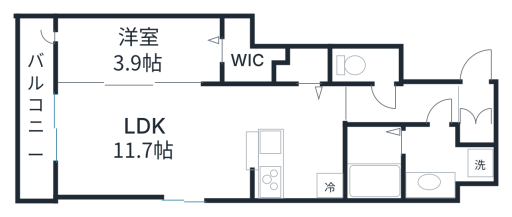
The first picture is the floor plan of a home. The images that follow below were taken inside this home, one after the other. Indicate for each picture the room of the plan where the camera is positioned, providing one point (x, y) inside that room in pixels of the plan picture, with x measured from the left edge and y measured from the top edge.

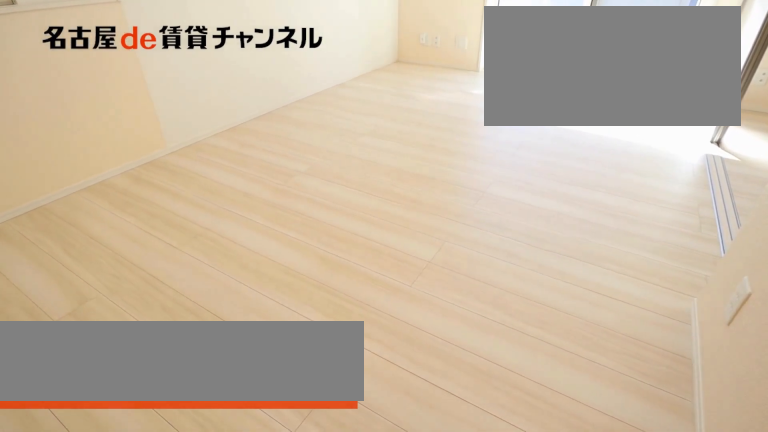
(155, 143)
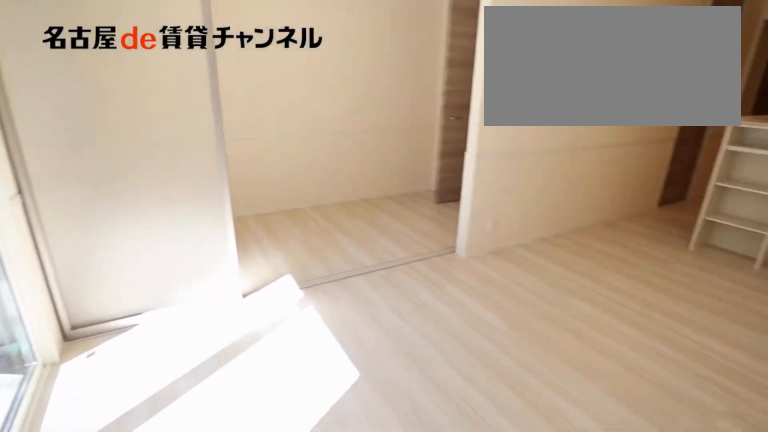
(155, 143)
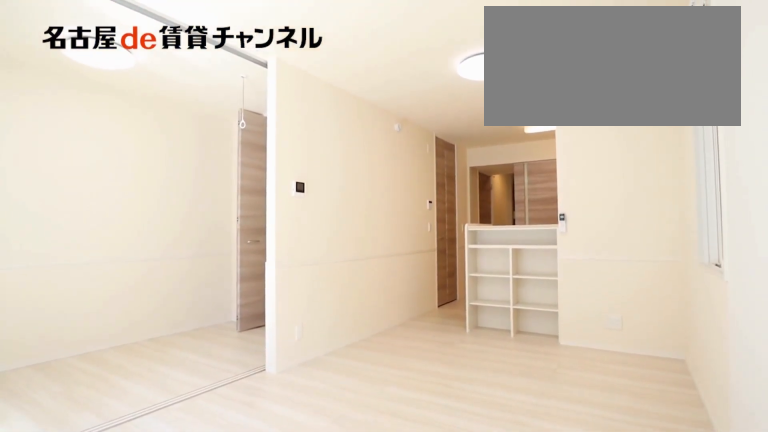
(155, 143)
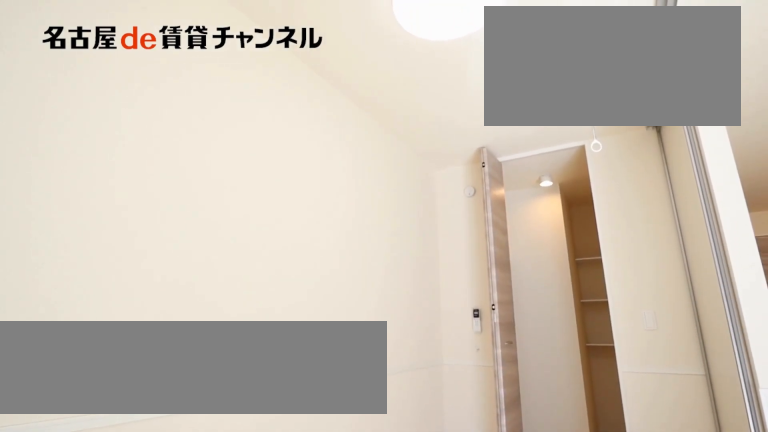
(139, 51)
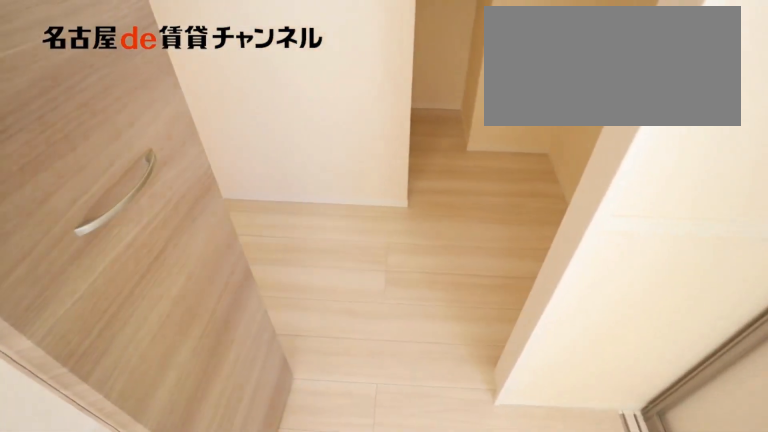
(139, 51)
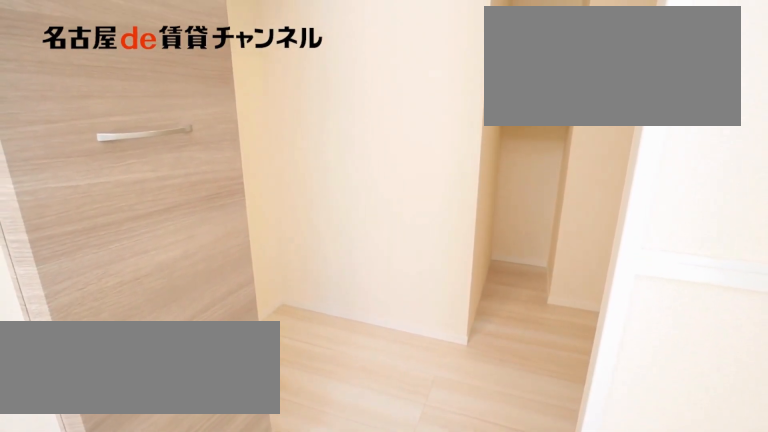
(246, 56)
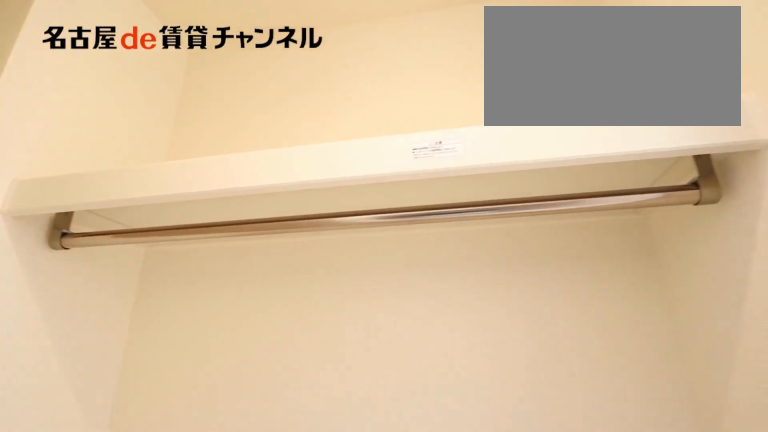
(246, 56)
